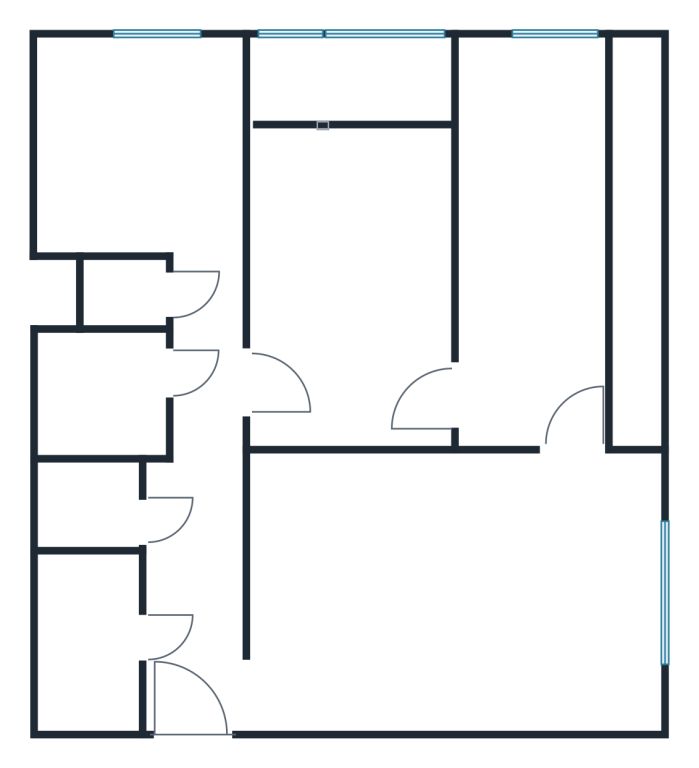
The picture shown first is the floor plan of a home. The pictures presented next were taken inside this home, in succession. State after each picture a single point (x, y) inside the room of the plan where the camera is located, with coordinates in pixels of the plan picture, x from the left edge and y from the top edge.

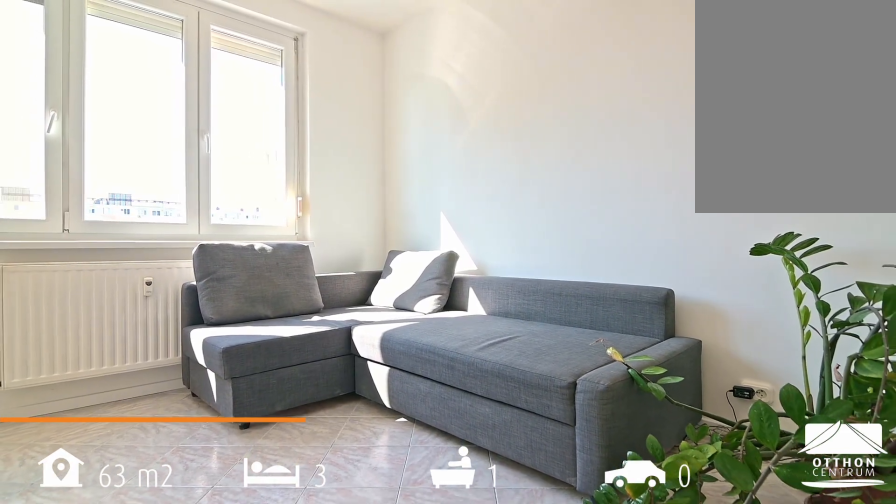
(457, 596)
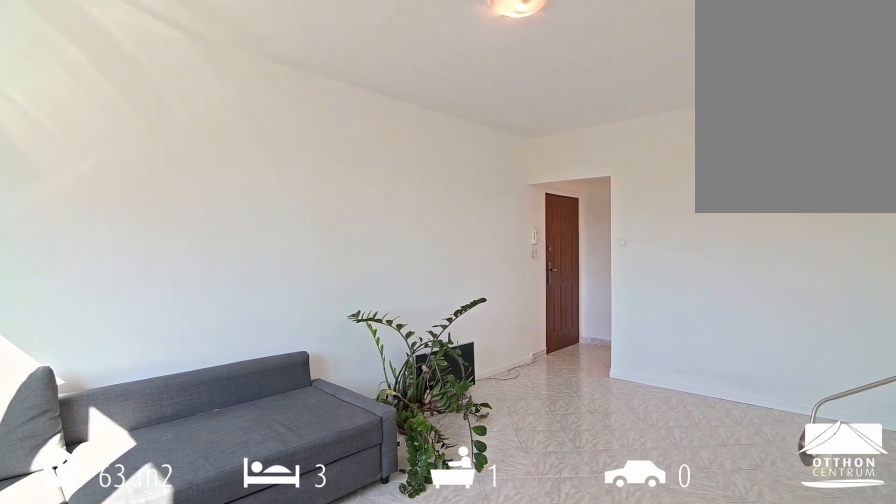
(457, 596)
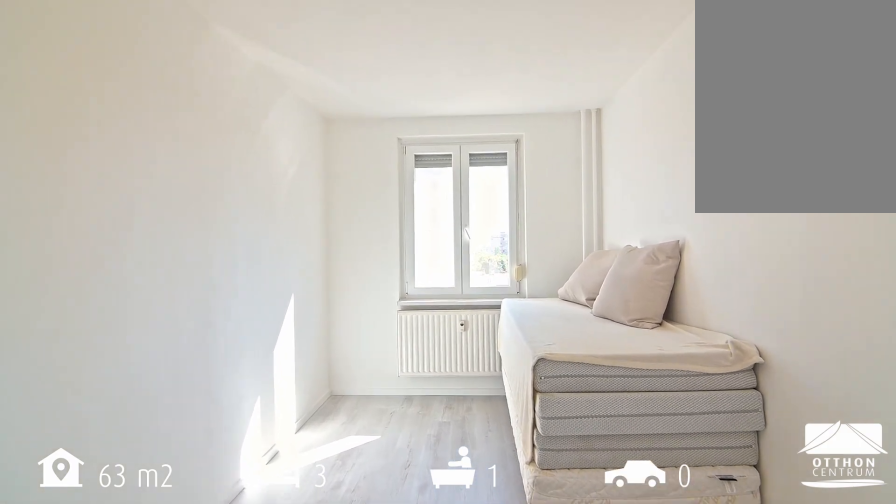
(538, 263)
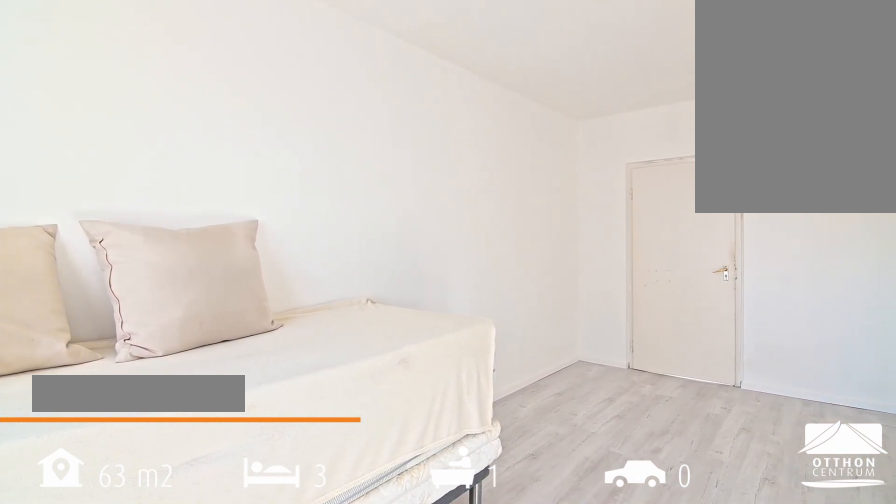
(538, 263)
